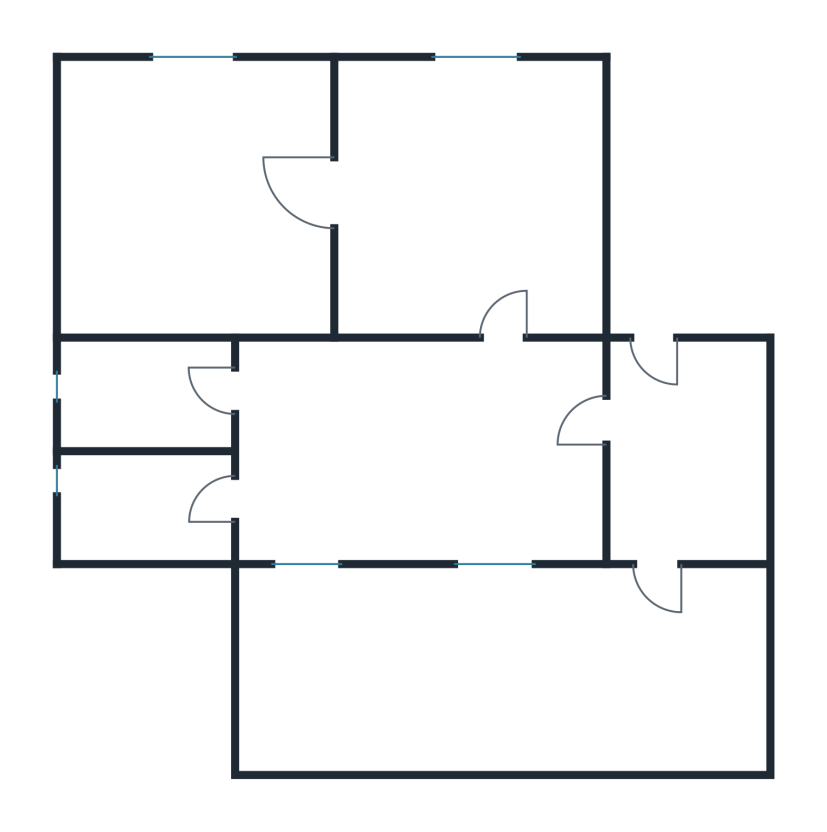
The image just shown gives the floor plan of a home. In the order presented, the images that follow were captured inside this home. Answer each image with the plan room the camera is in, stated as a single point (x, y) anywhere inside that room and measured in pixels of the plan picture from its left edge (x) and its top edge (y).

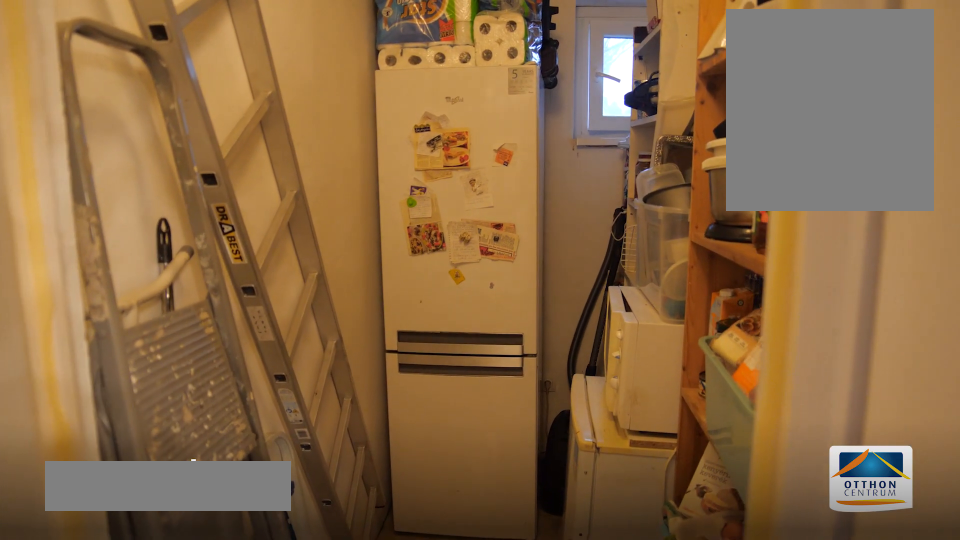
(150, 516)
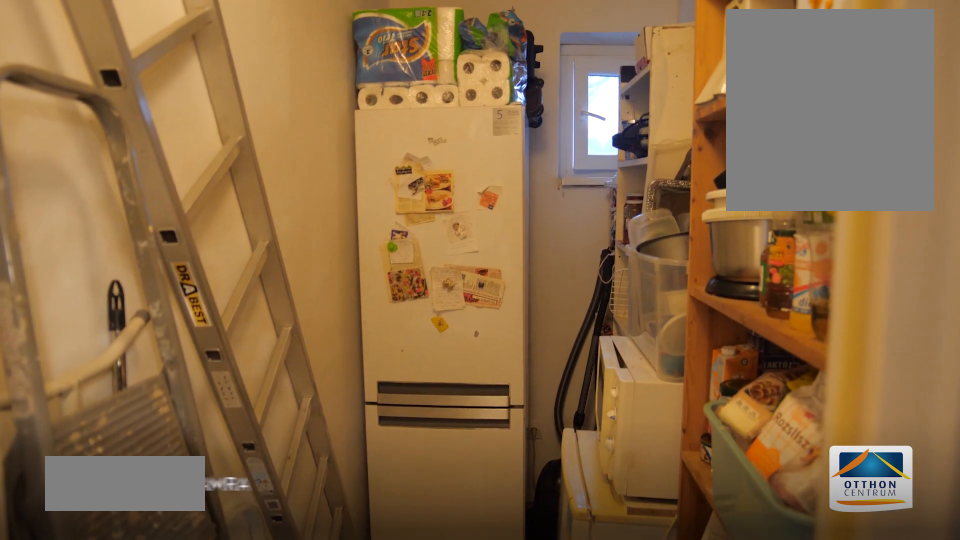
(149, 513)
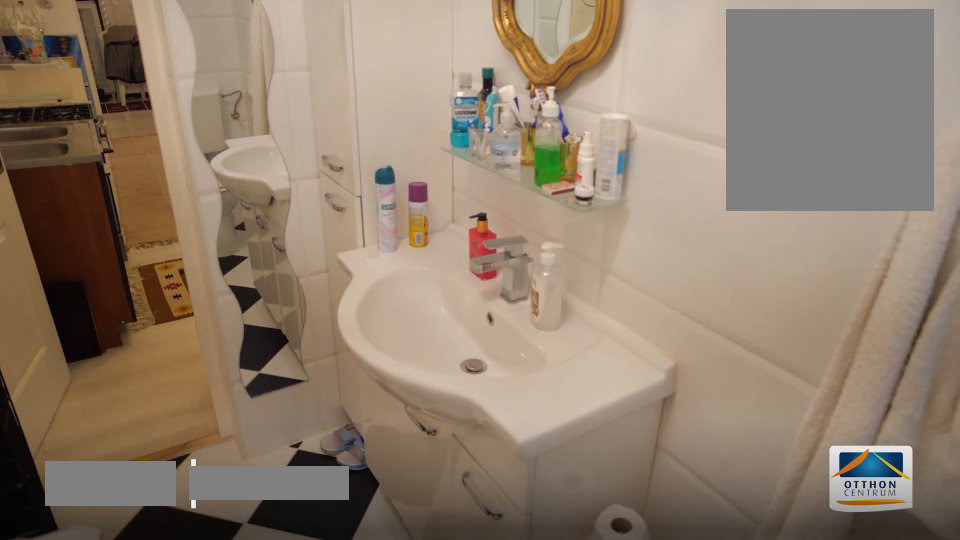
(149, 394)
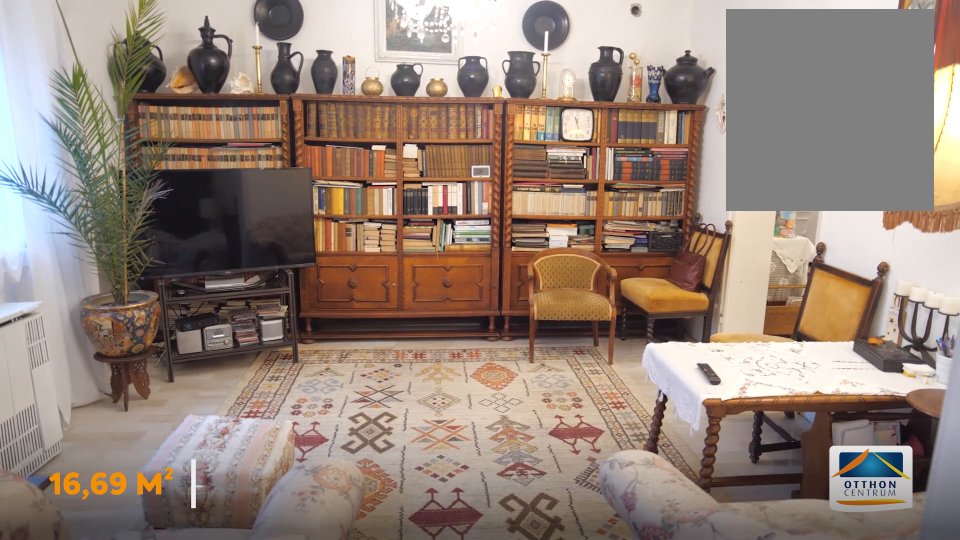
(474, 195)
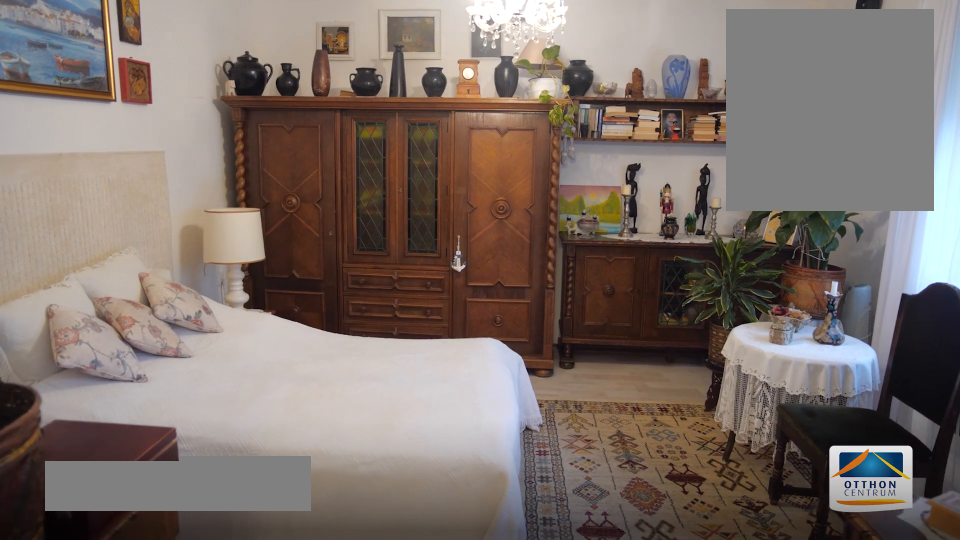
(195, 201)
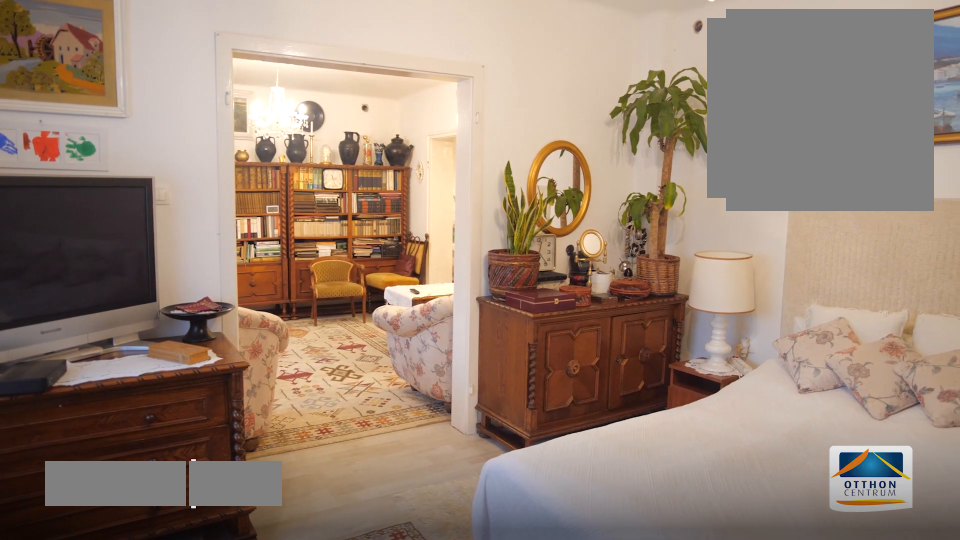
(195, 201)
